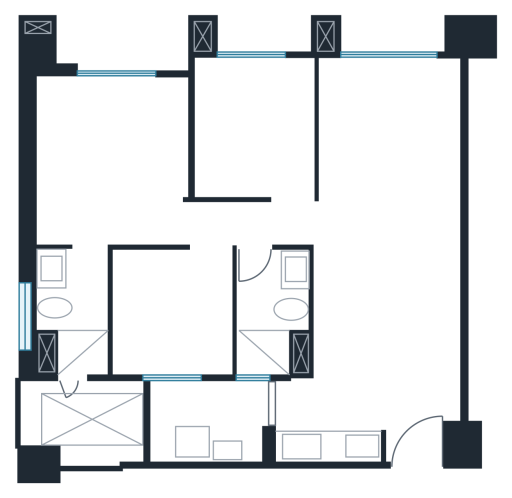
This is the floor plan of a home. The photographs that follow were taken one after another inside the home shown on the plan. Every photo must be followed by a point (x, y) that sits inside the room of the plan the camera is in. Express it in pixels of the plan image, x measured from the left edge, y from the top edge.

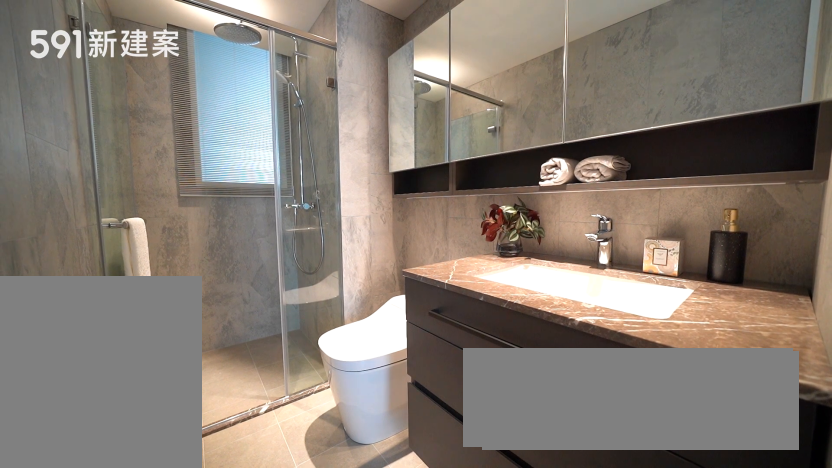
(69, 317)
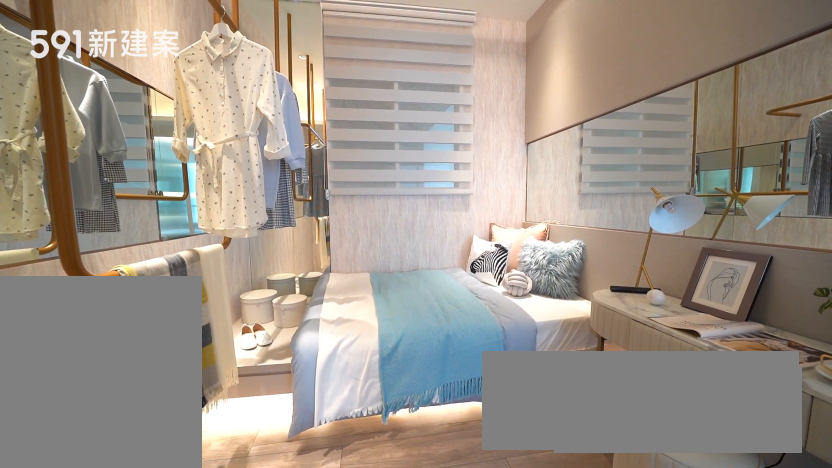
(171, 315)
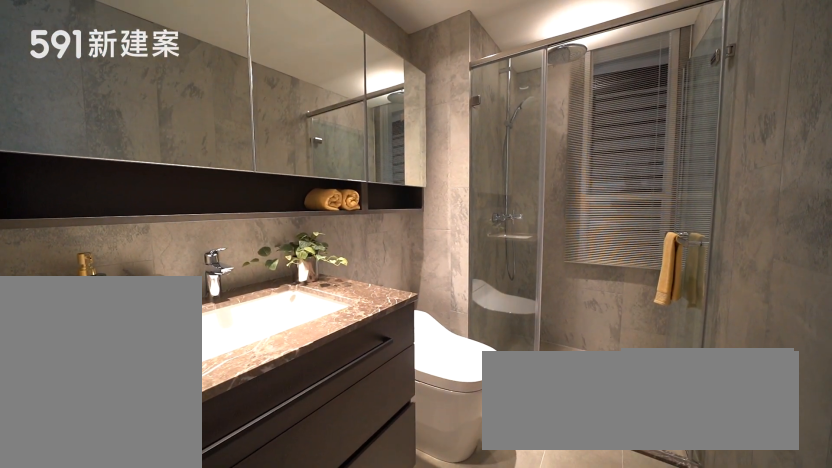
(271, 317)
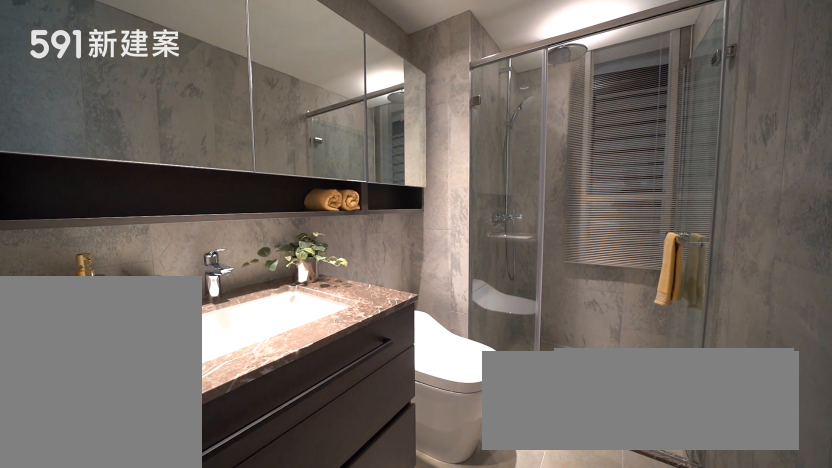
(271, 317)
